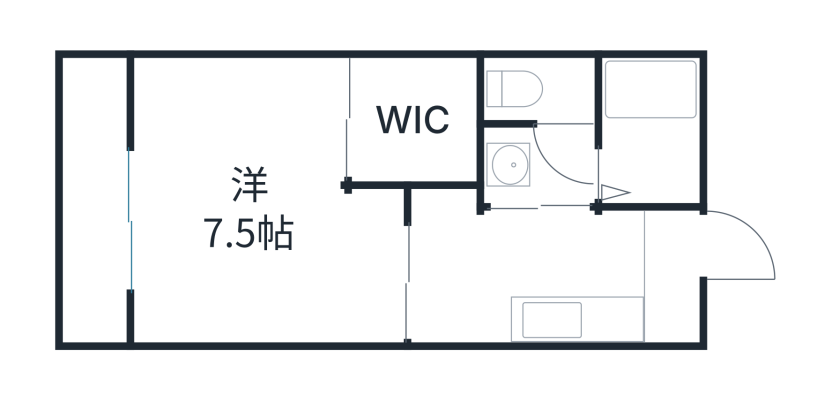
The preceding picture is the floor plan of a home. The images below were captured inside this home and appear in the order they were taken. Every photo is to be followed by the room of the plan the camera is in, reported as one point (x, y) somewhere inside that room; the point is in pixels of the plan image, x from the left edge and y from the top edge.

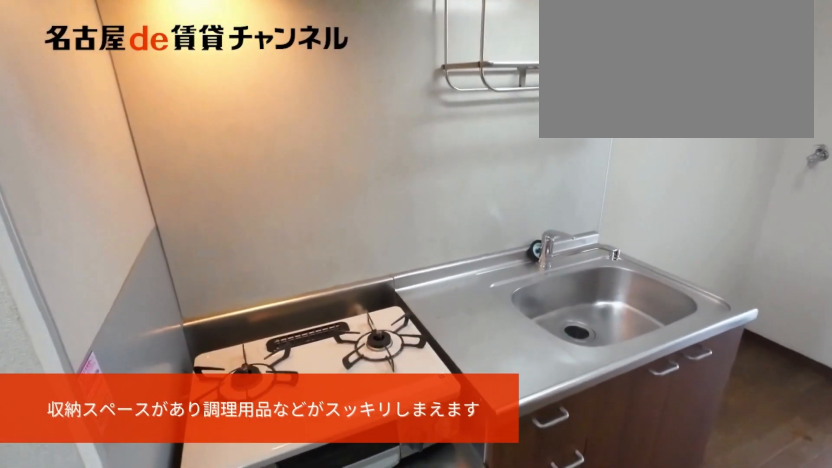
(574, 322)
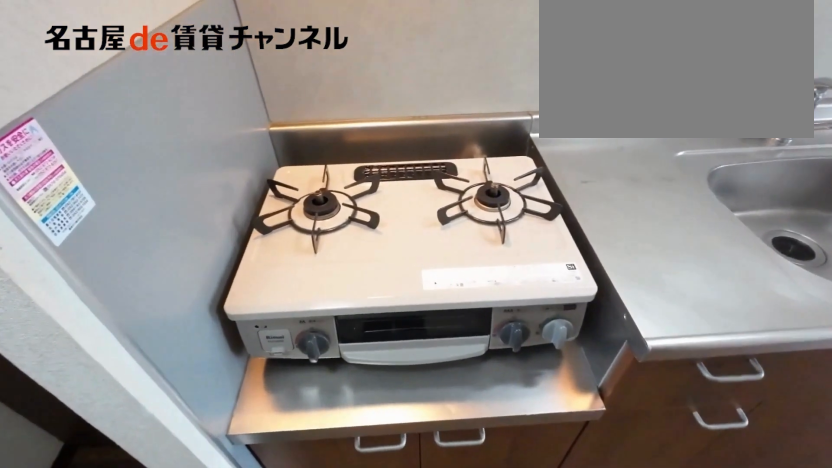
(574, 322)
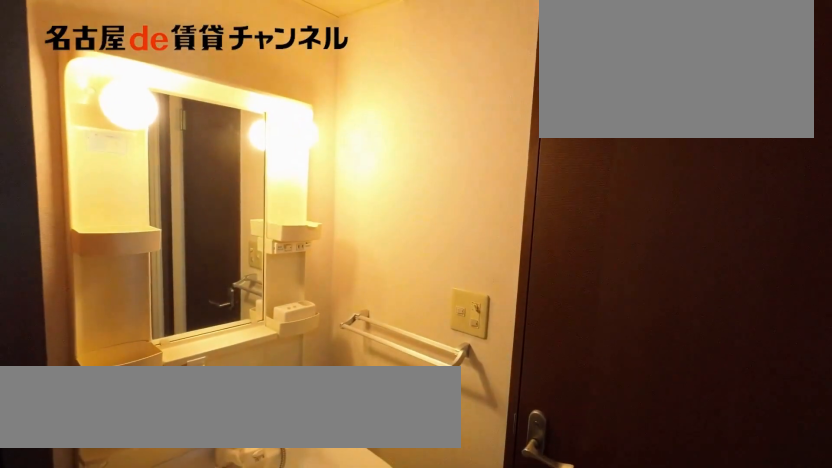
(542, 167)
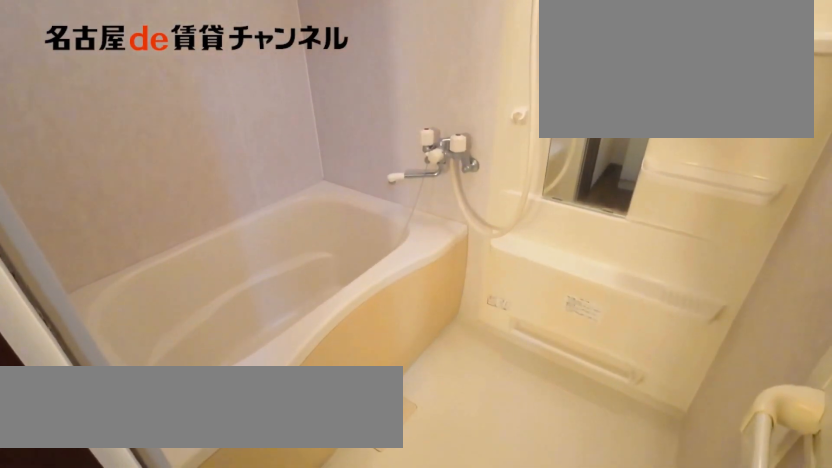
(652, 132)
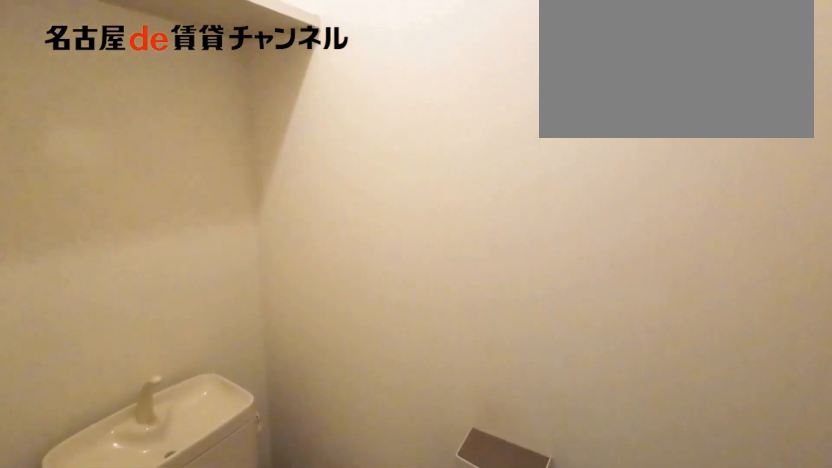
(543, 88)
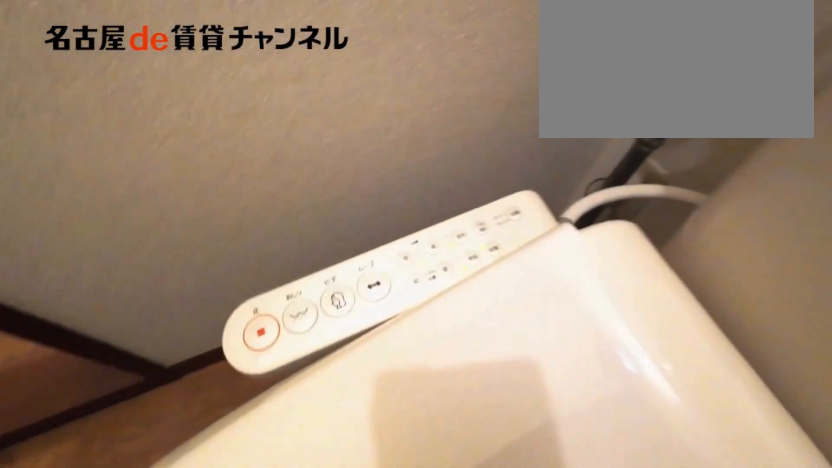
(543, 88)
